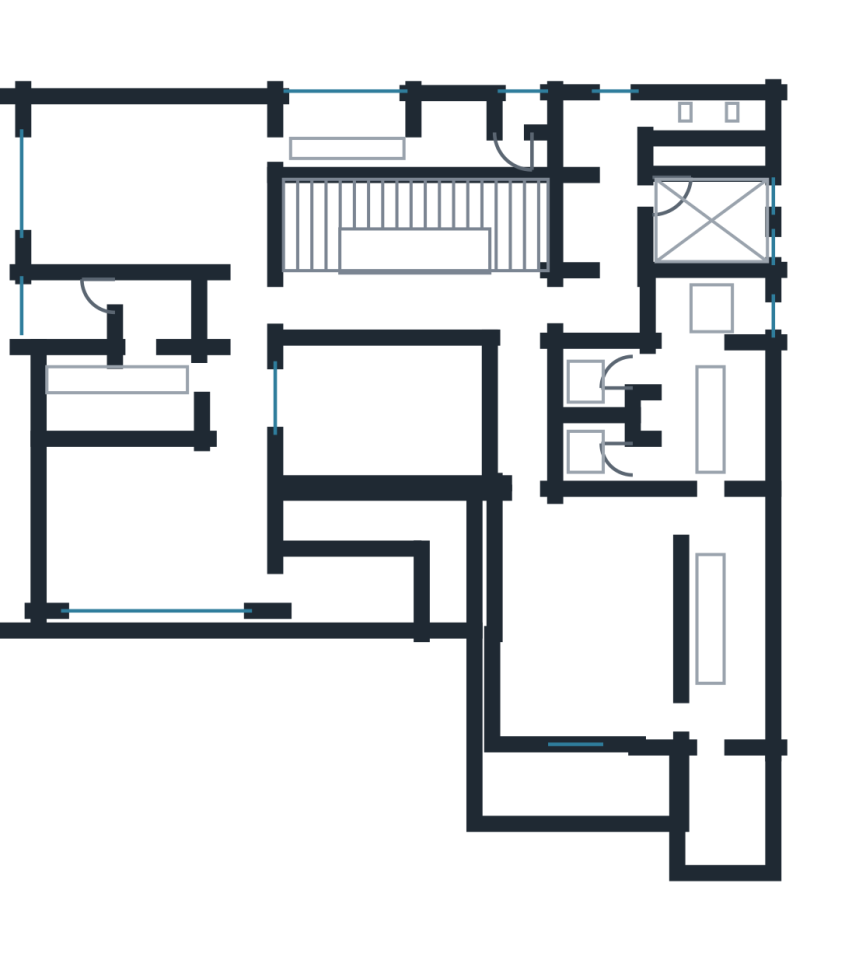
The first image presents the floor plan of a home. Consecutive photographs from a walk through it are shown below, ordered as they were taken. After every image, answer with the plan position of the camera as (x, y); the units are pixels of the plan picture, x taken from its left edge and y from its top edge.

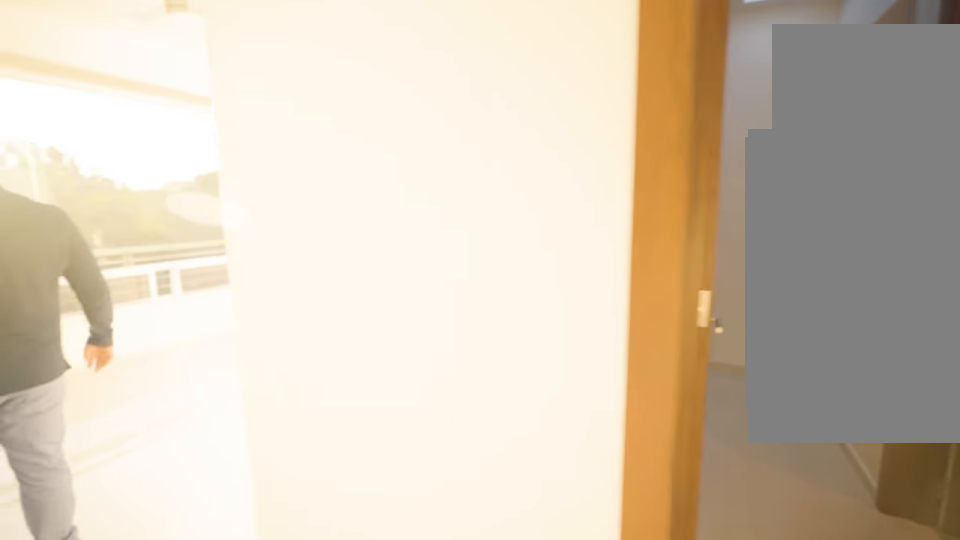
(244, 388)
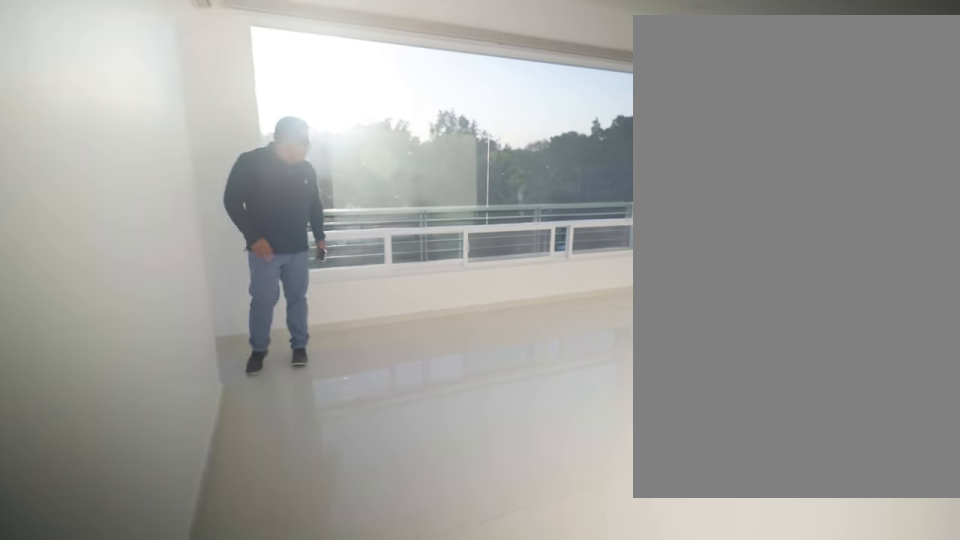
(236, 417)
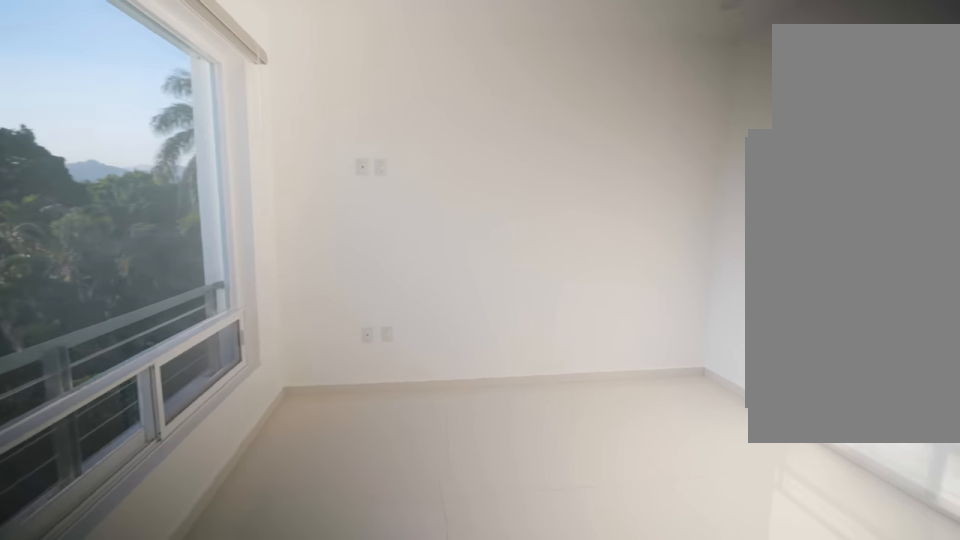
(236, 448)
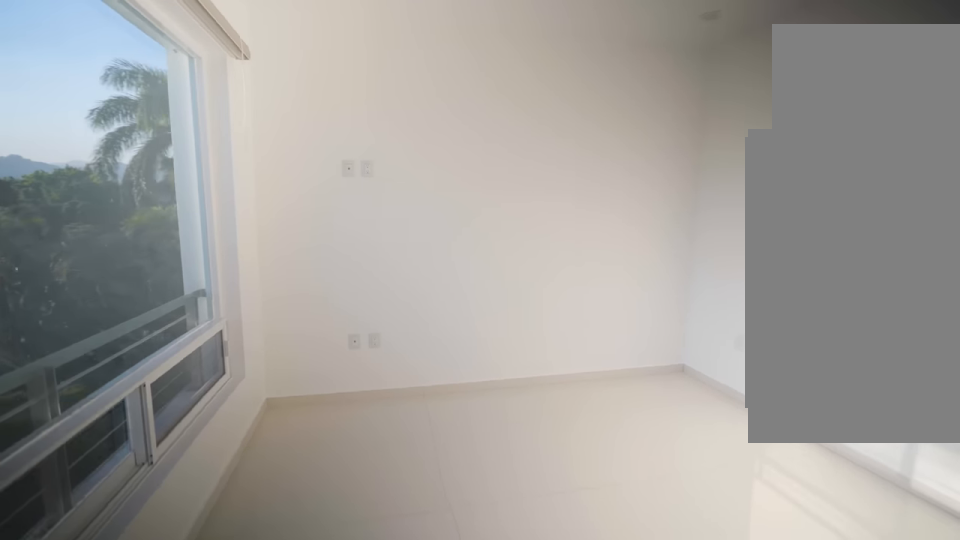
(236, 455)
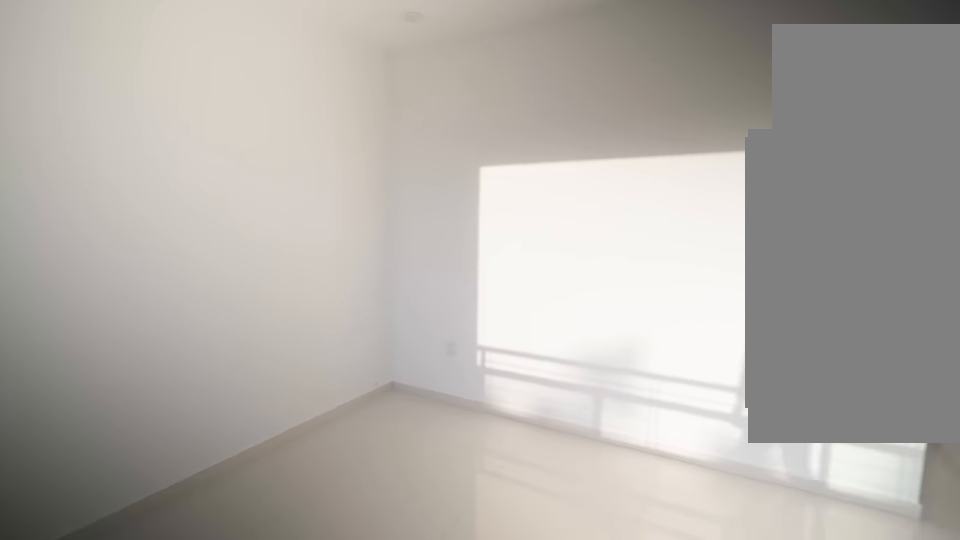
(220, 552)
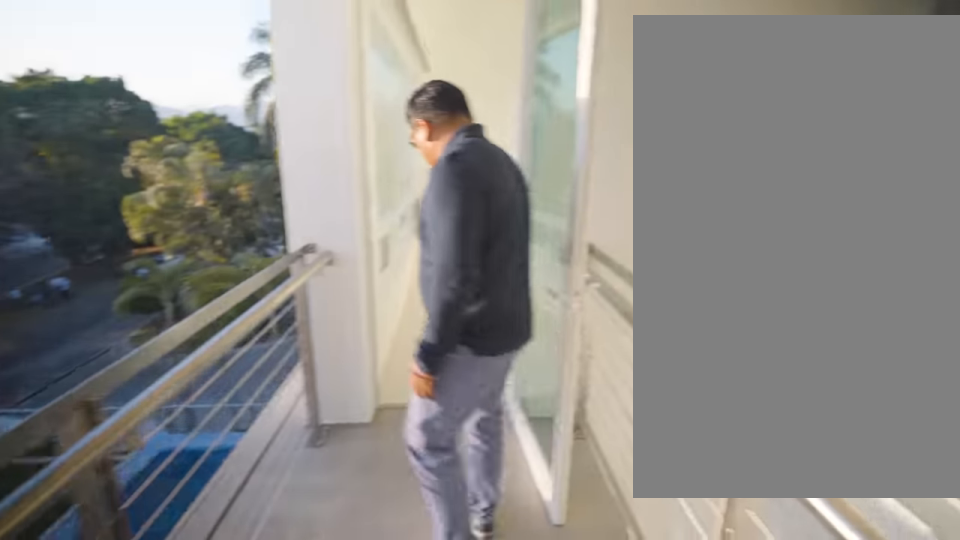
(351, 589)
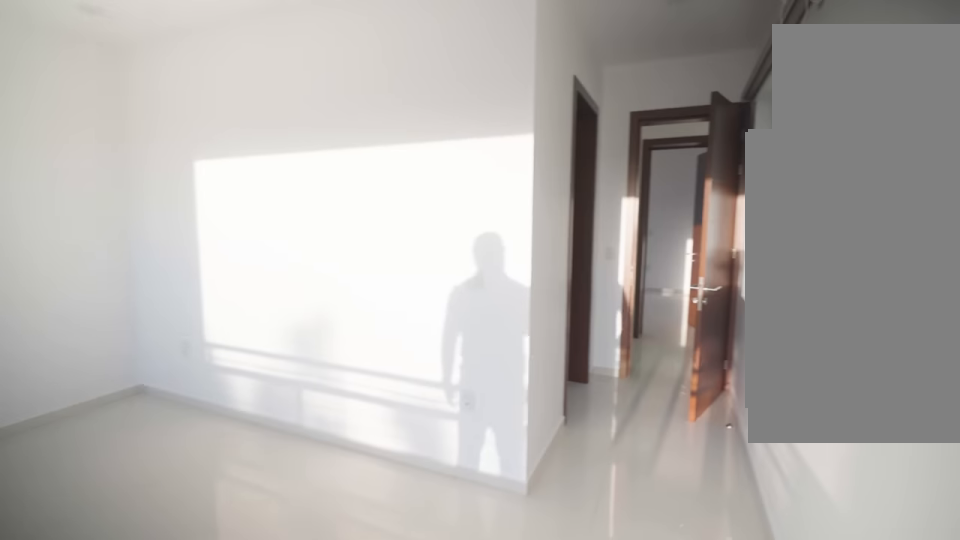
(225, 534)
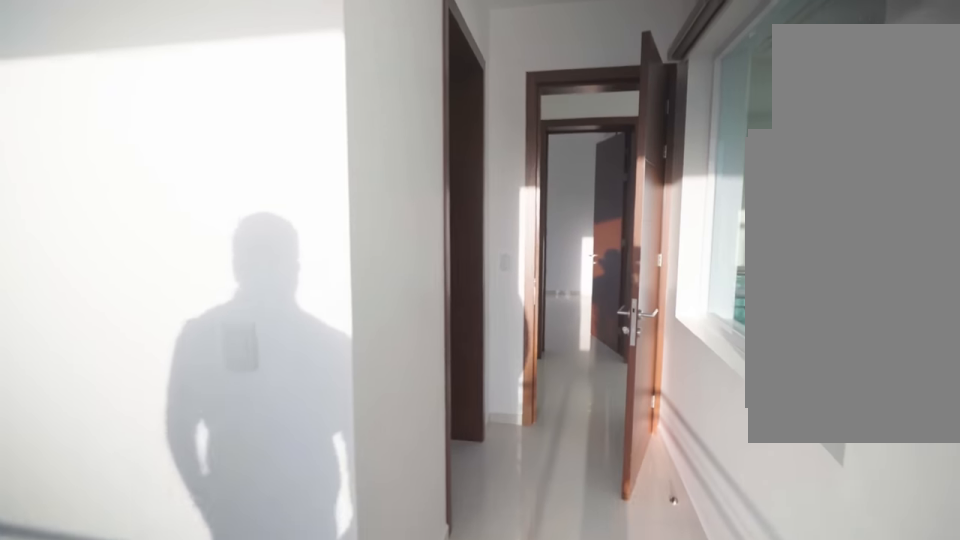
(244, 417)
